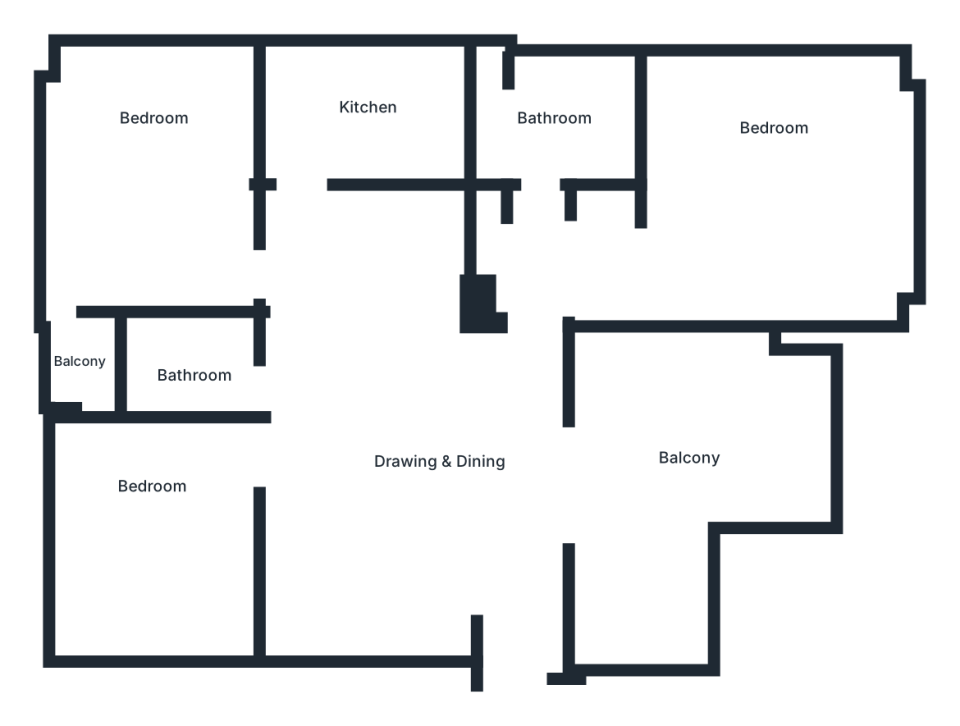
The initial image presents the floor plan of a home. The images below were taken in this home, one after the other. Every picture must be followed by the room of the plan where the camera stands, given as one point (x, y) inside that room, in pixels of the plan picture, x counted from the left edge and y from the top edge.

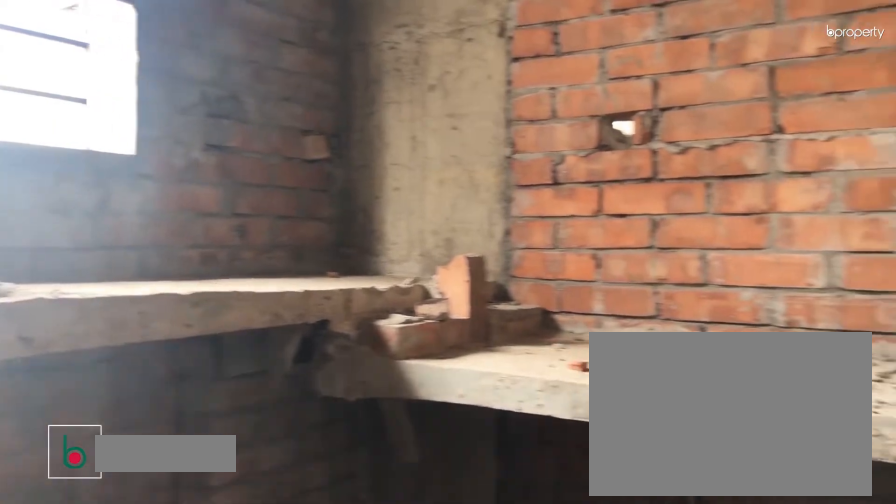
(363, 116)
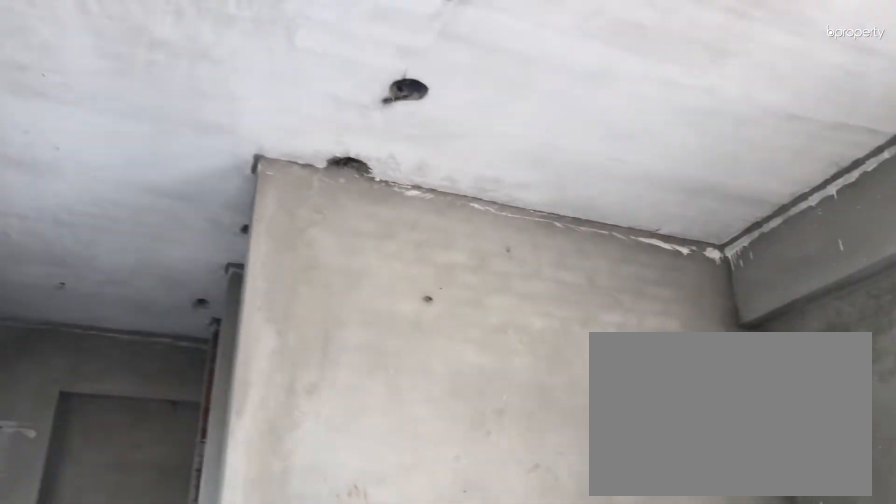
(777, 180)
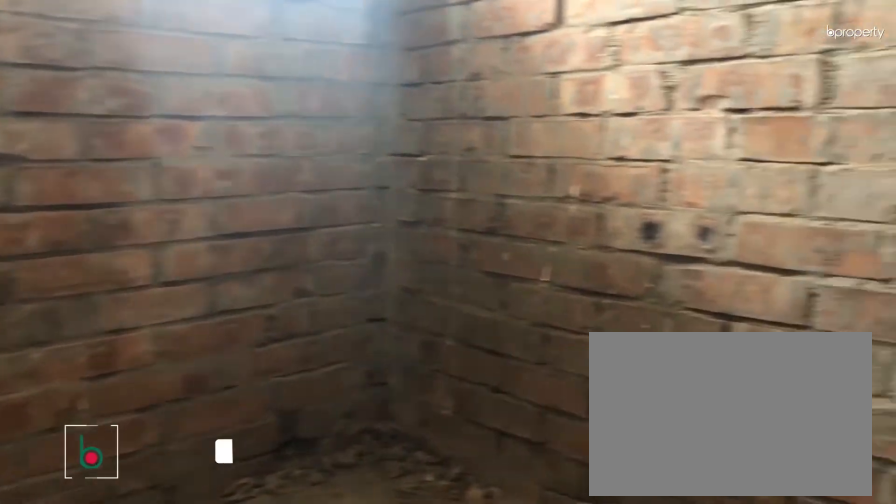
(555, 116)
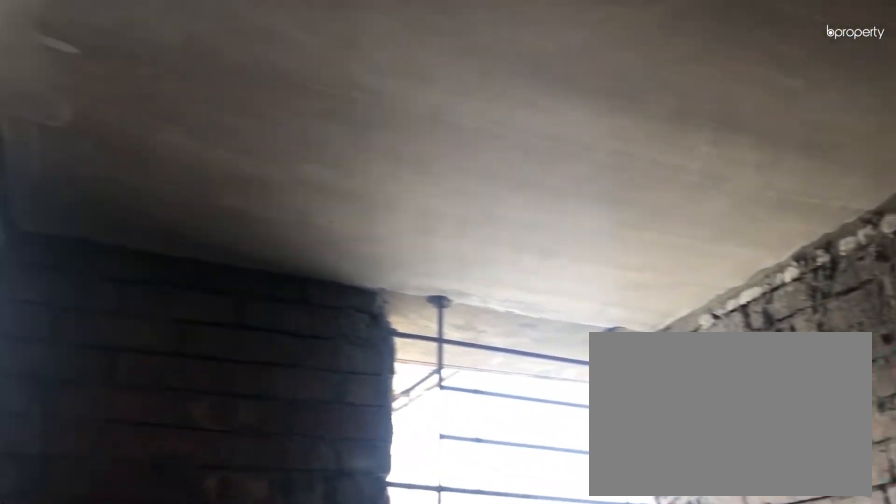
(555, 116)
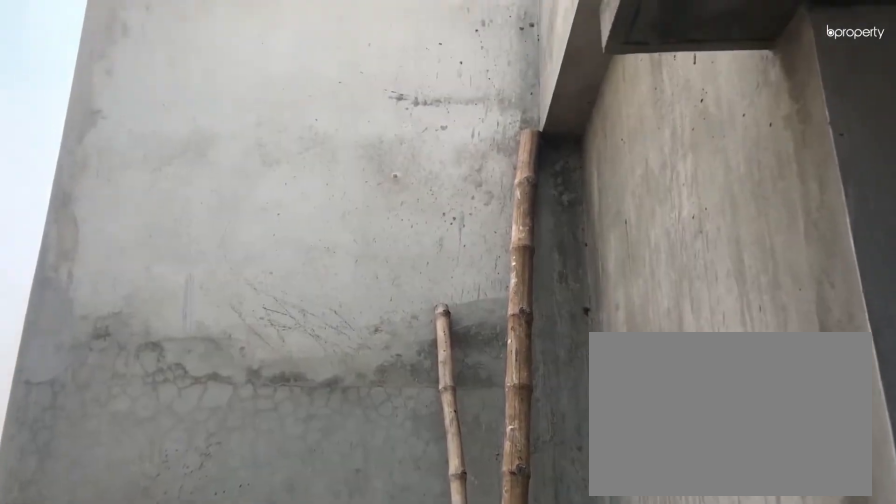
(693, 456)
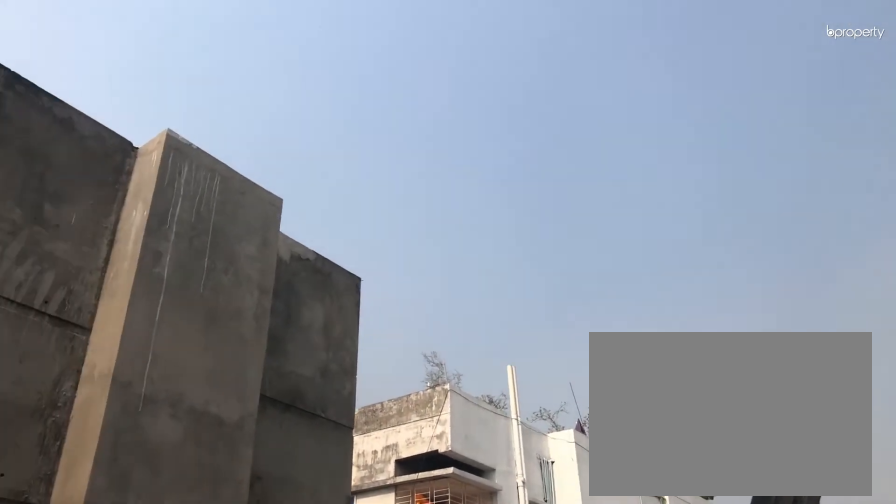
(693, 456)
